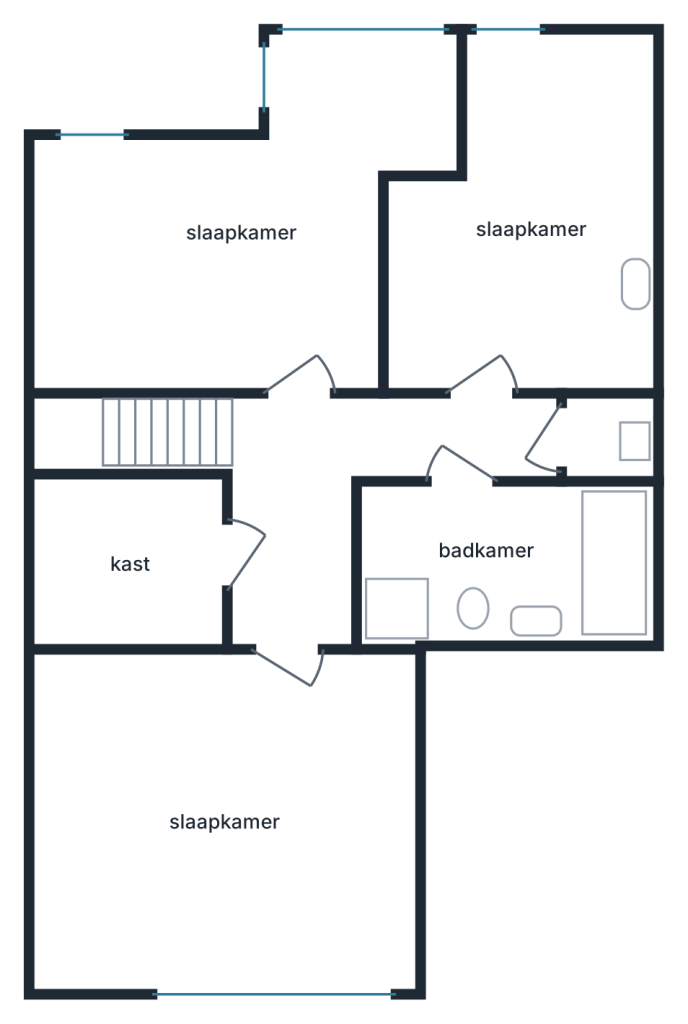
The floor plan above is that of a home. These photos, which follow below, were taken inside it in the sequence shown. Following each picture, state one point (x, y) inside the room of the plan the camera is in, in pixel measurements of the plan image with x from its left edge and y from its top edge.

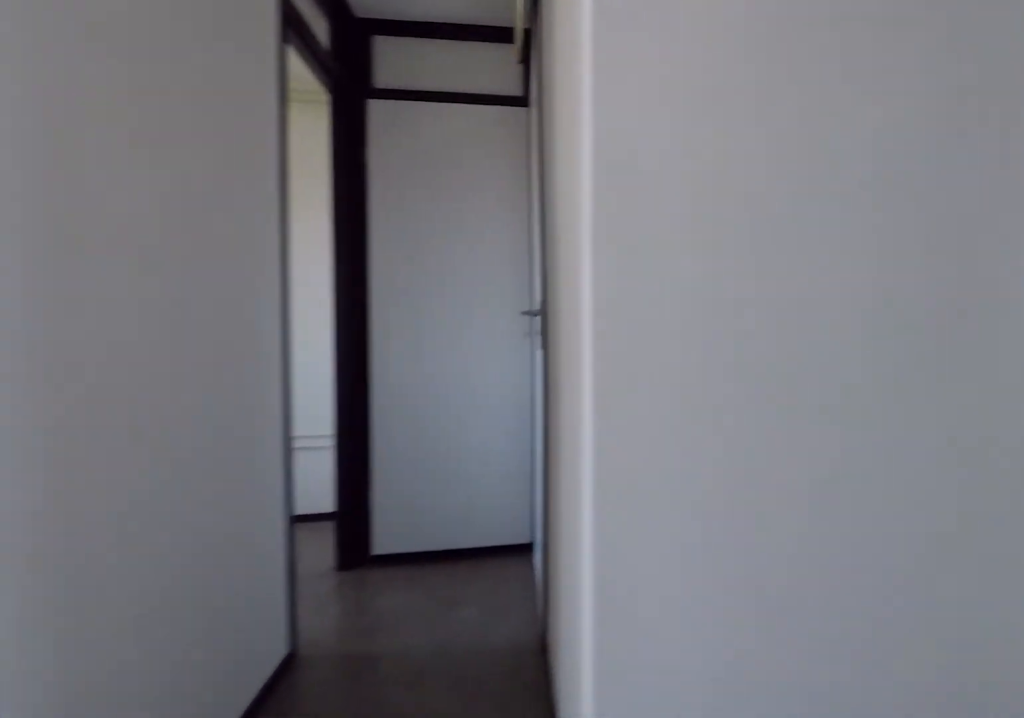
(291, 595)
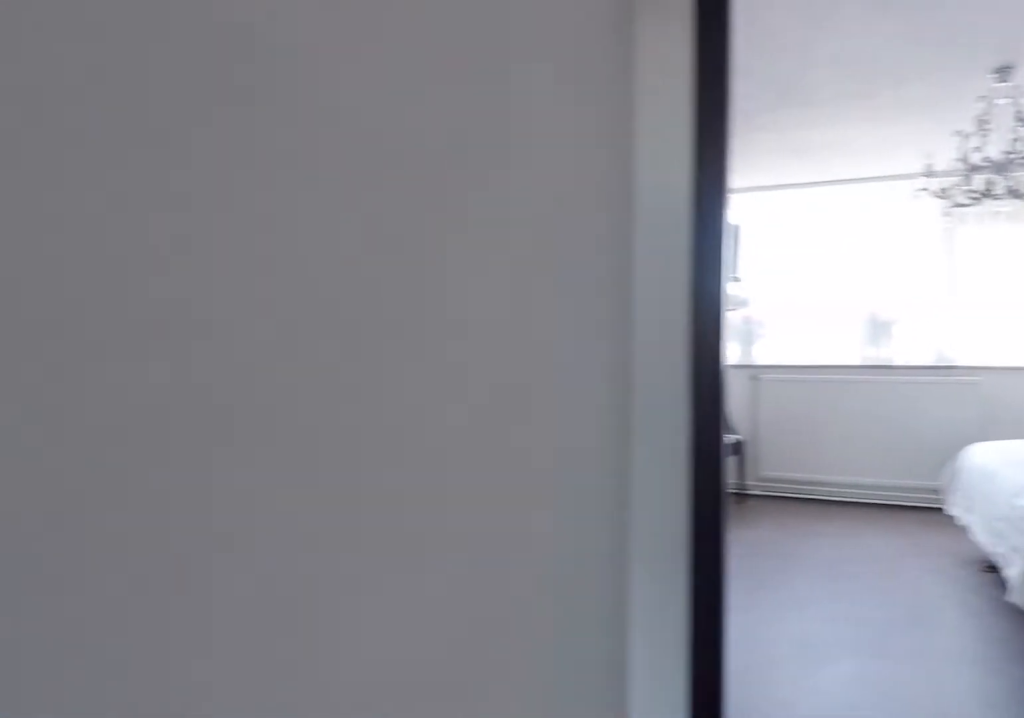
(291, 595)
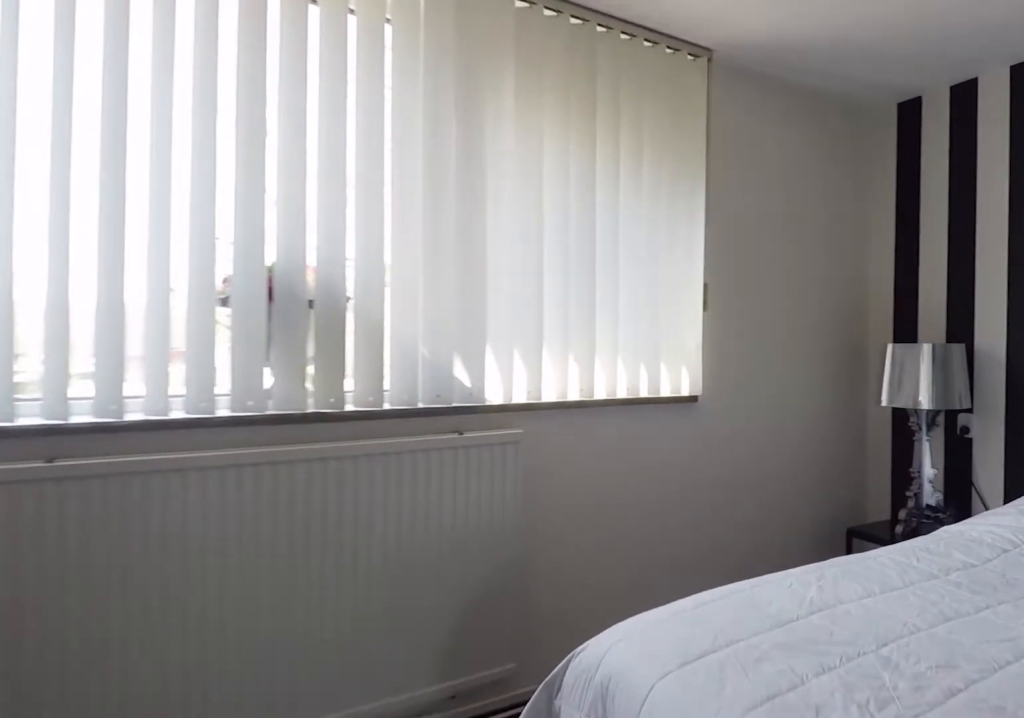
(222, 823)
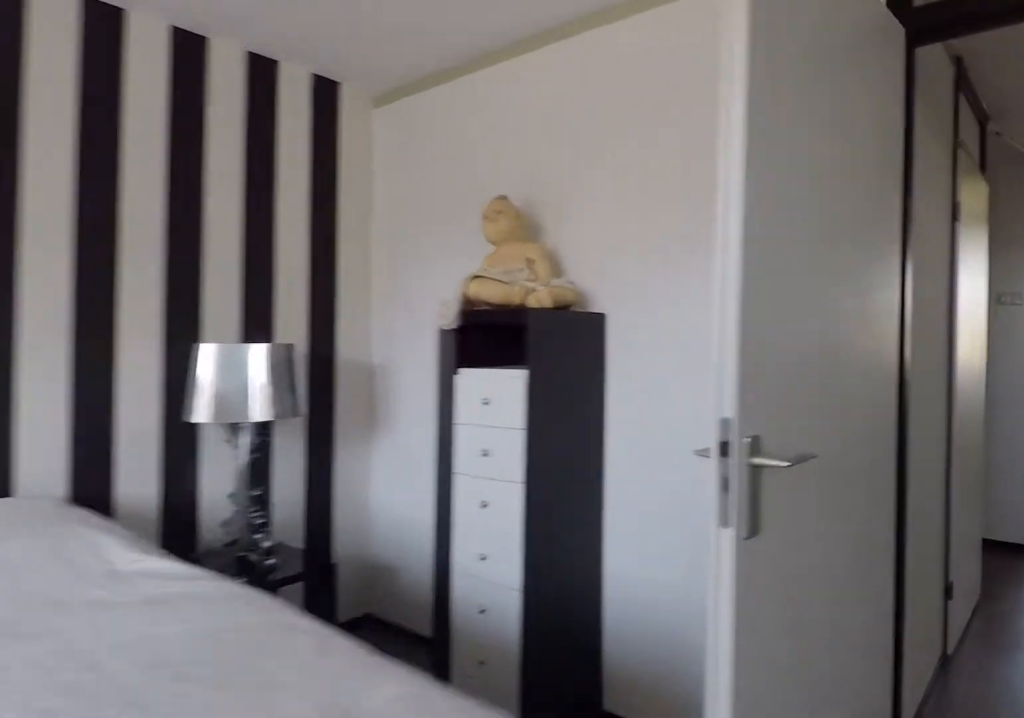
(222, 823)
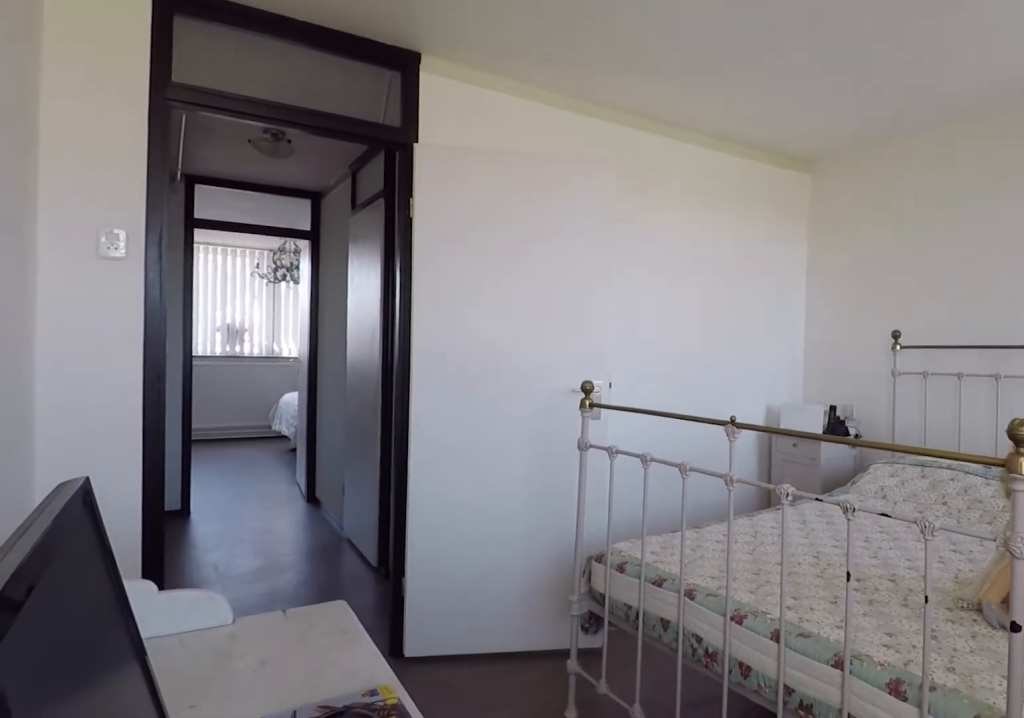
(138, 270)
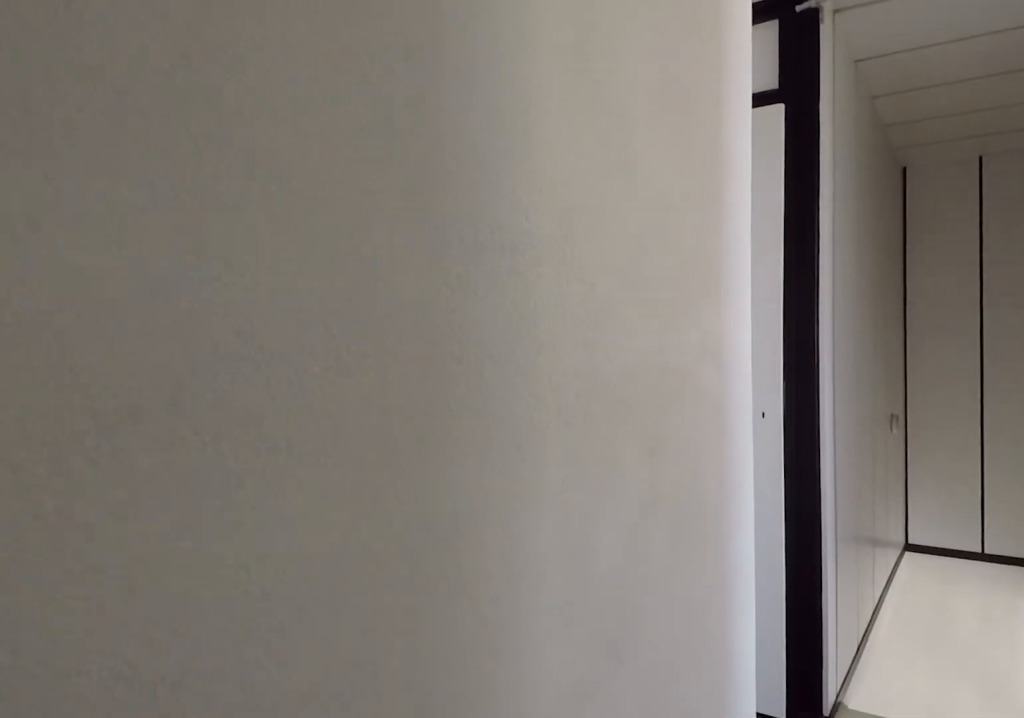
(291, 596)
